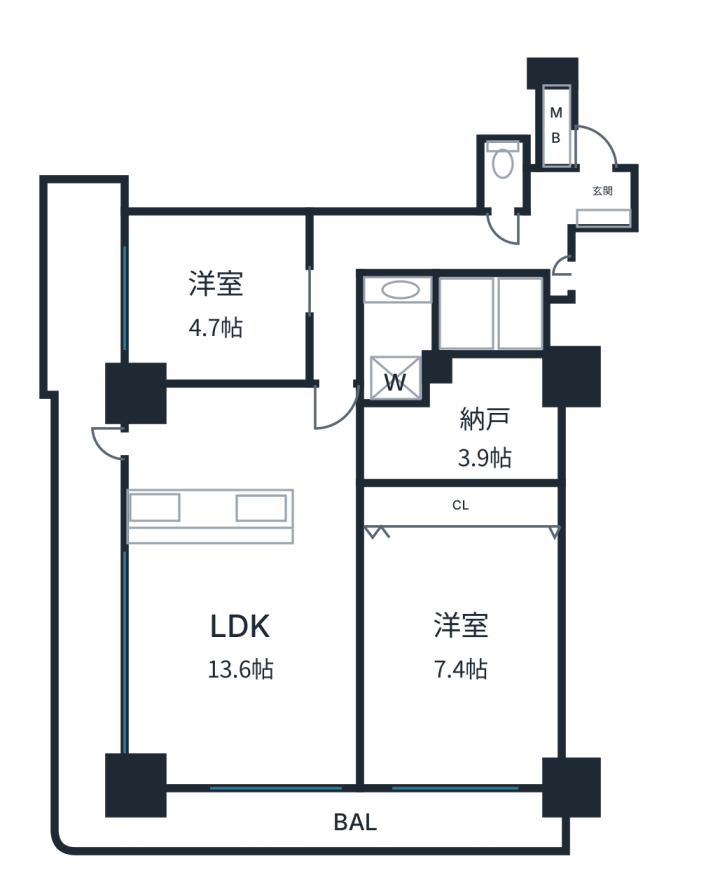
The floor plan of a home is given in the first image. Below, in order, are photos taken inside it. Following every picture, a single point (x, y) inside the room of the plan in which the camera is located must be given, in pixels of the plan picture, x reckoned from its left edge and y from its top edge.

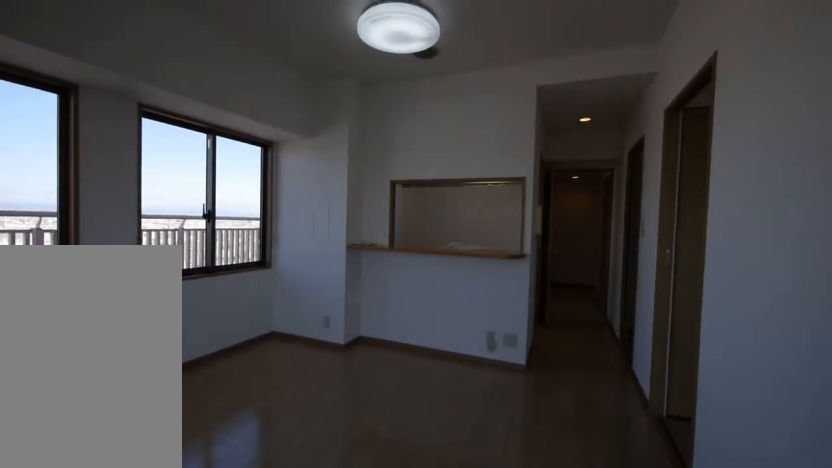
(243, 658)
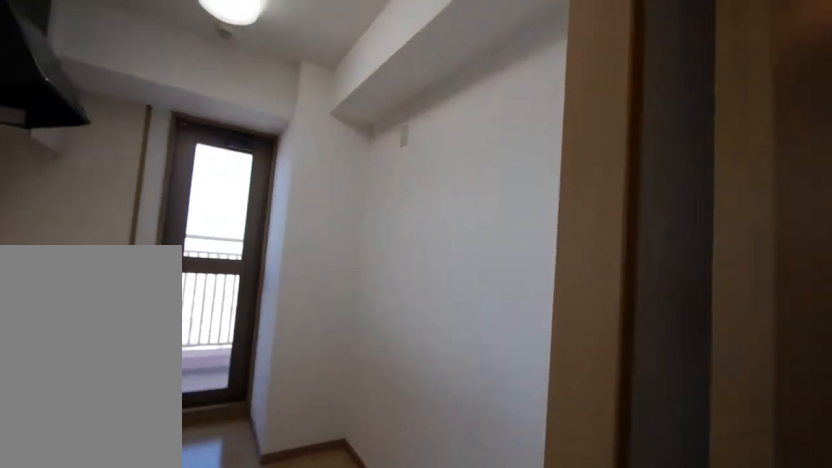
(243, 456)
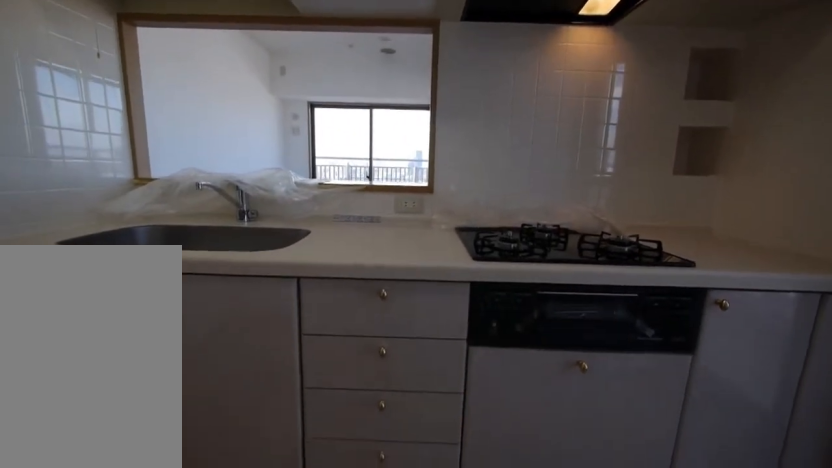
(243, 456)
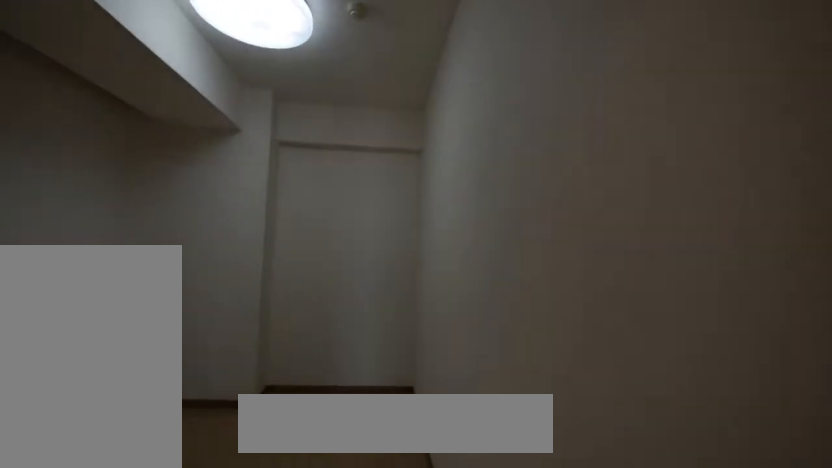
(440, 455)
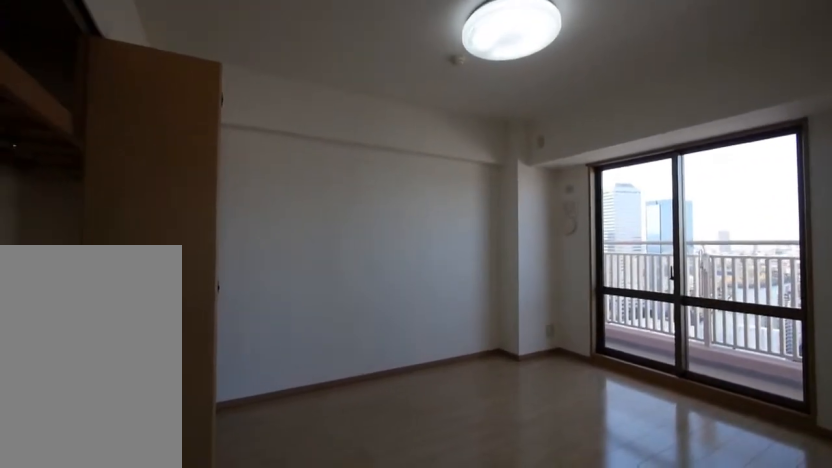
(442, 640)
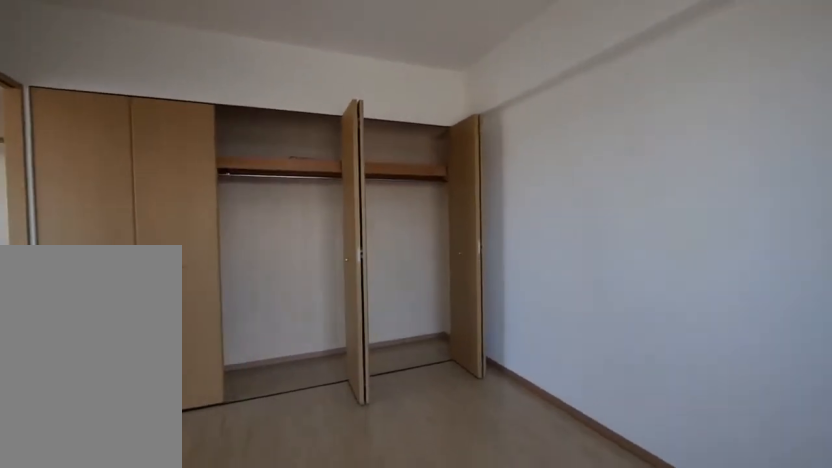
(441, 641)
